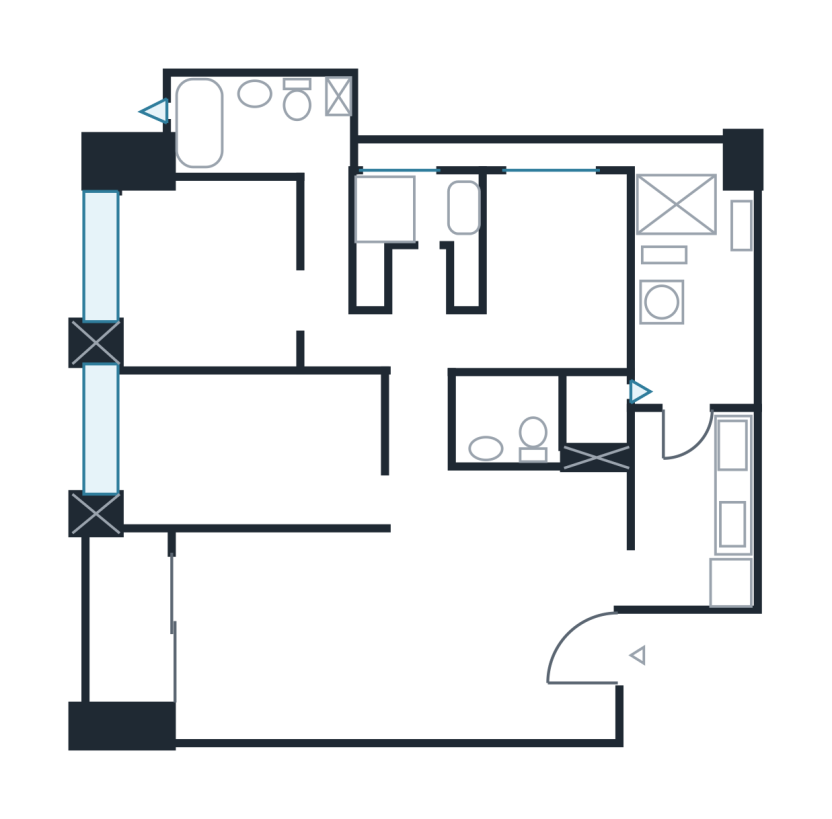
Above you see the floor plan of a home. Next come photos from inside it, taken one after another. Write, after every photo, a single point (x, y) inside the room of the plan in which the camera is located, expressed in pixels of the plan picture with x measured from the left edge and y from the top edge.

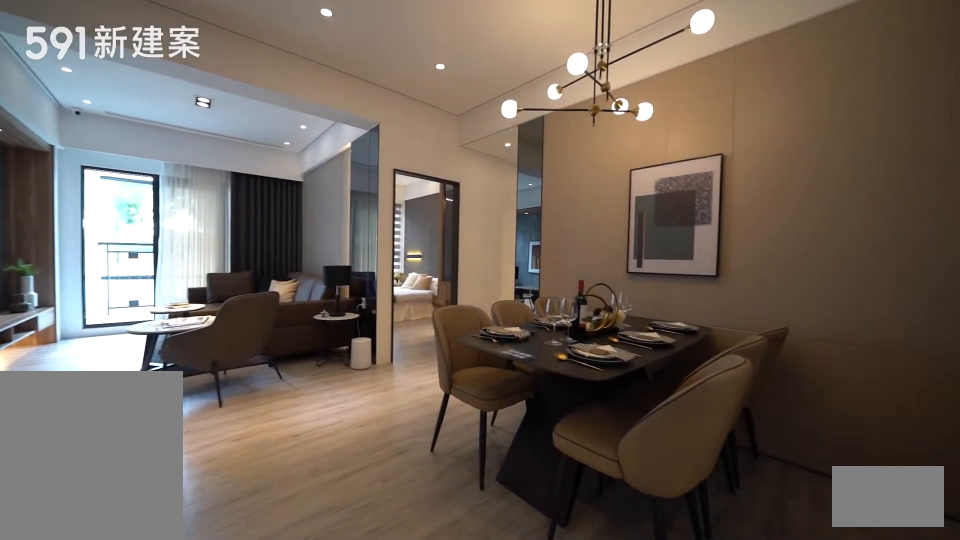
(524, 603)
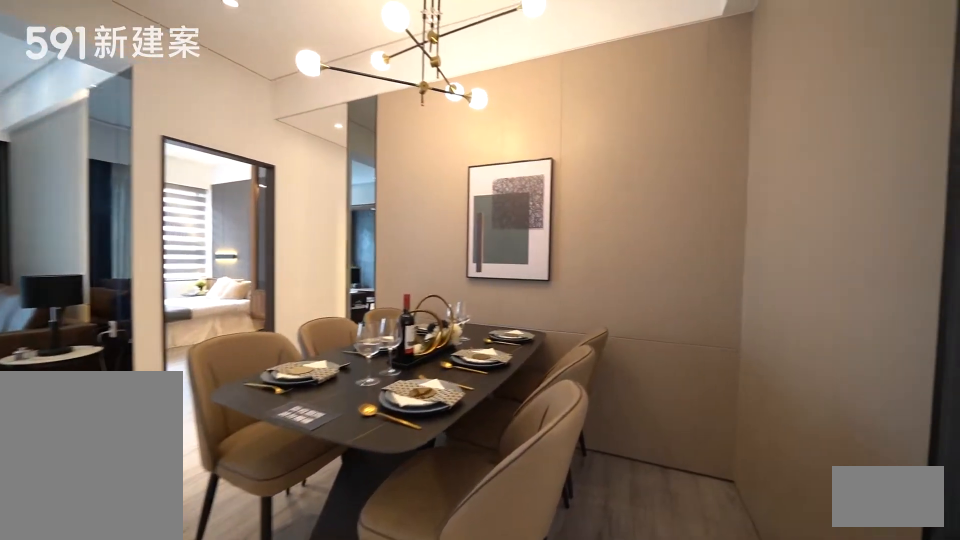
(524, 603)
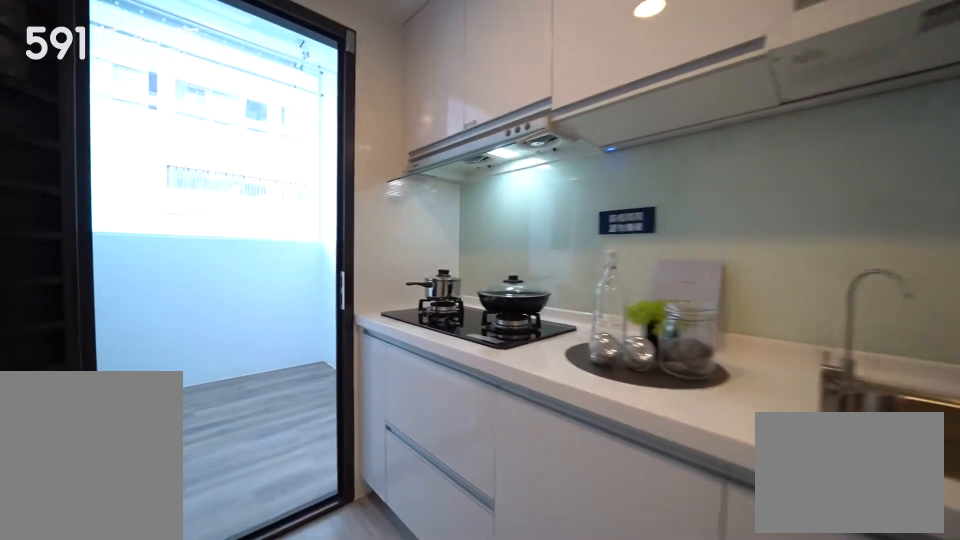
(696, 507)
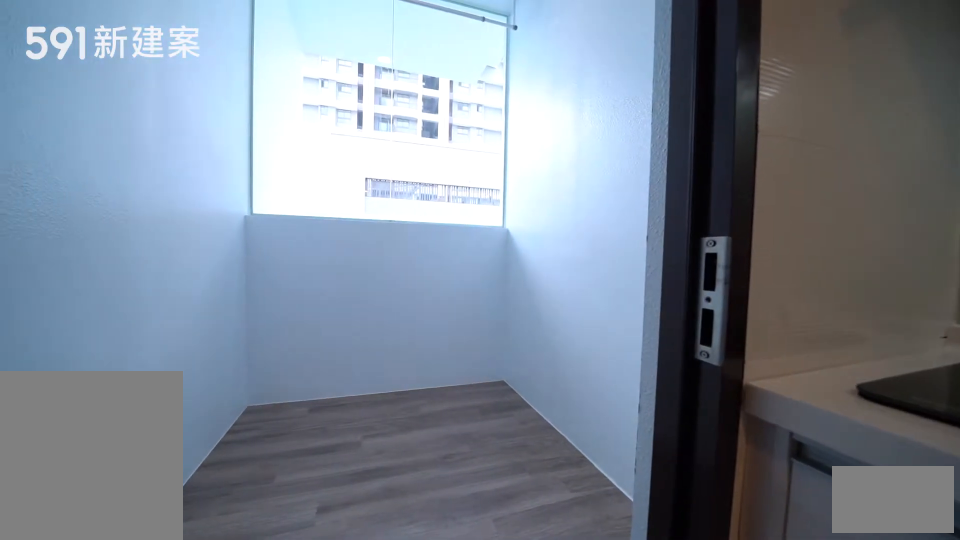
(699, 337)
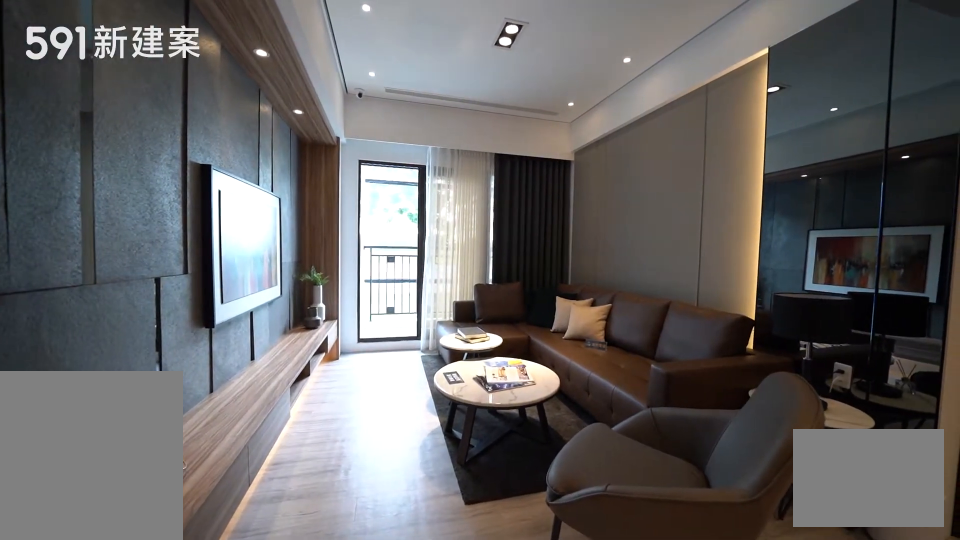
(322, 630)
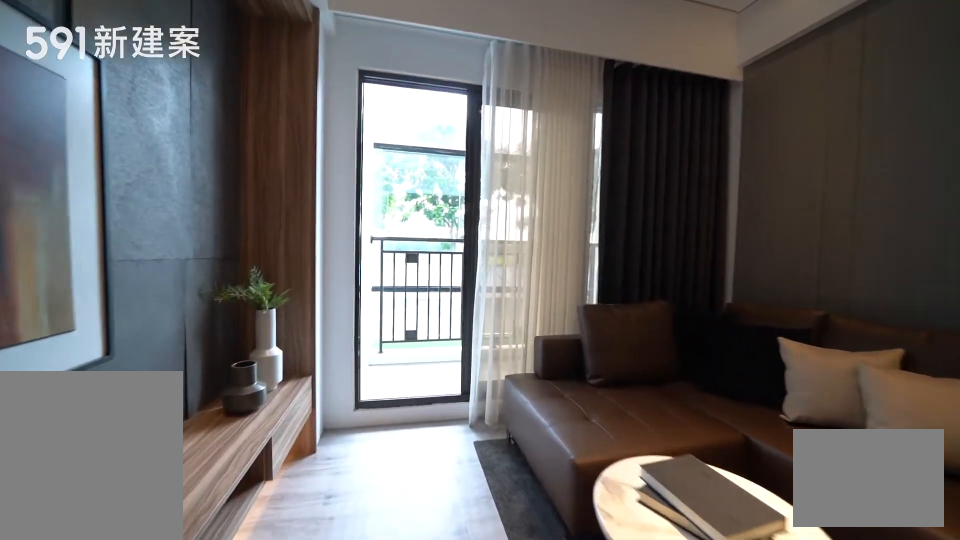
(322, 630)
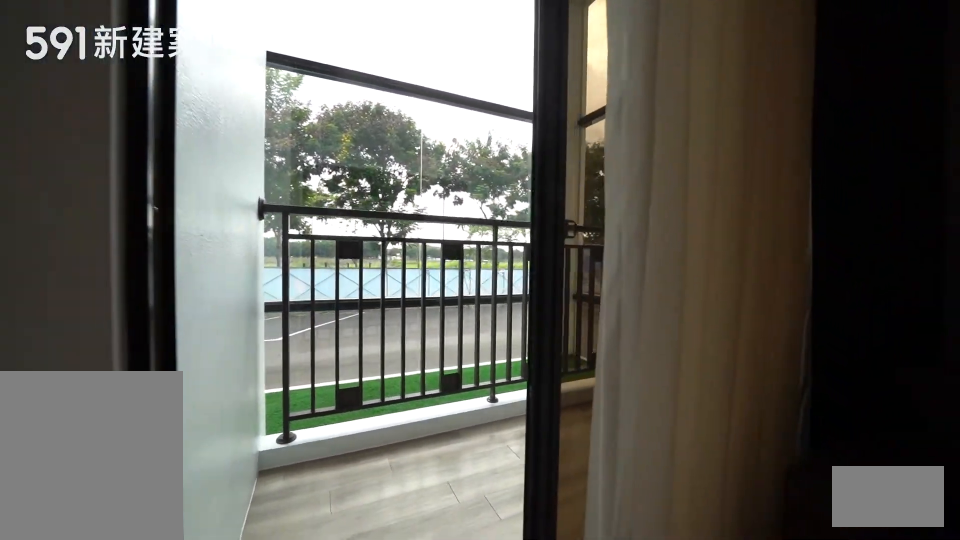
(122, 618)
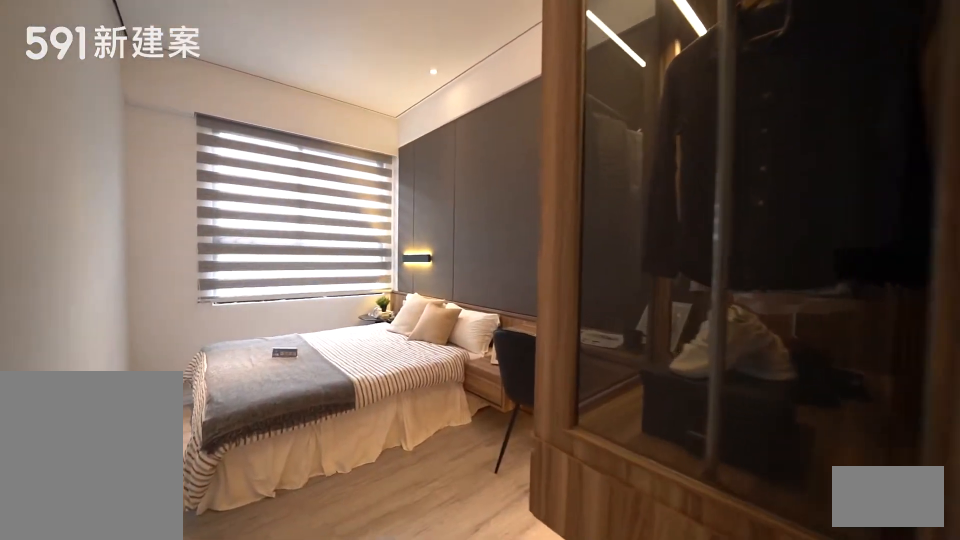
(246, 450)
